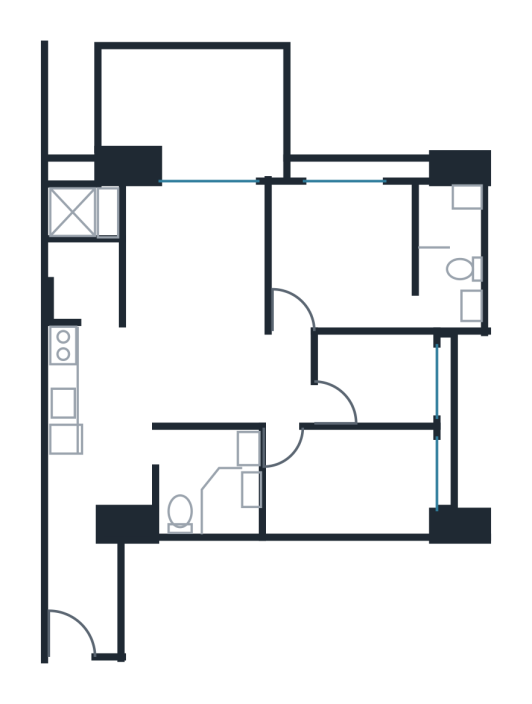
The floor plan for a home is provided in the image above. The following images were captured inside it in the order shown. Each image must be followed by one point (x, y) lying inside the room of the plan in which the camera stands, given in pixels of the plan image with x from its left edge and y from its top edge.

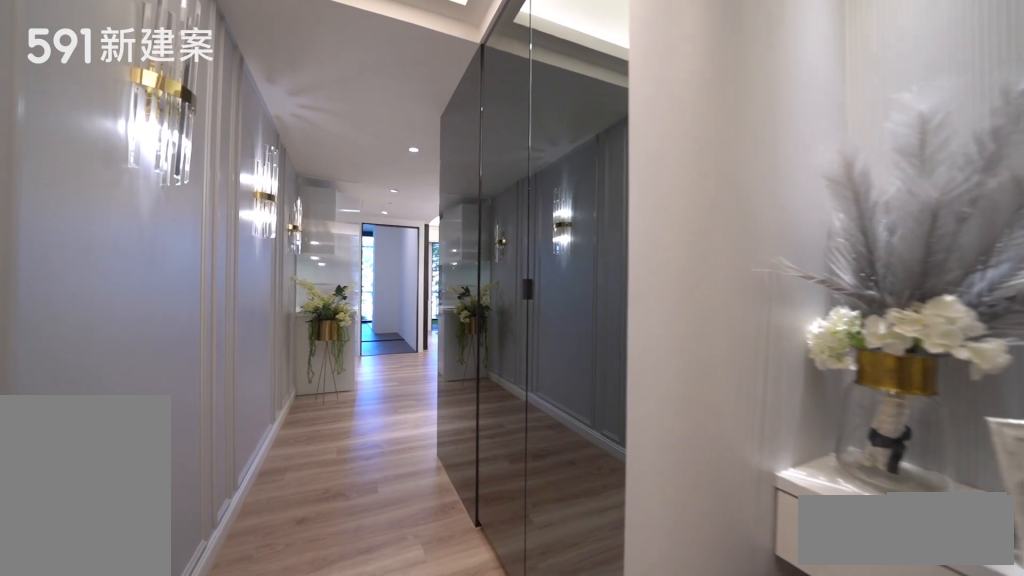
(86, 583)
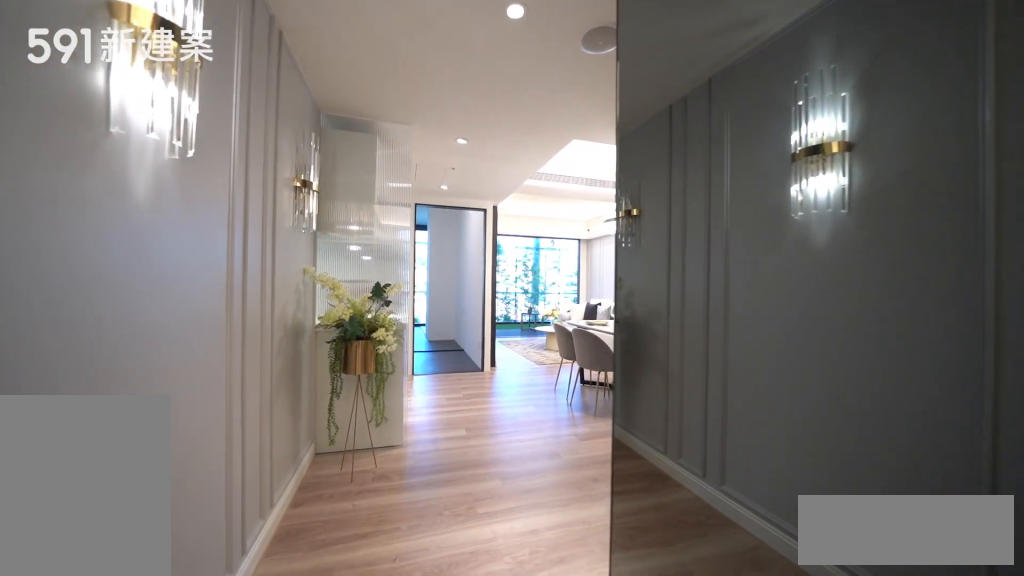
(86, 583)
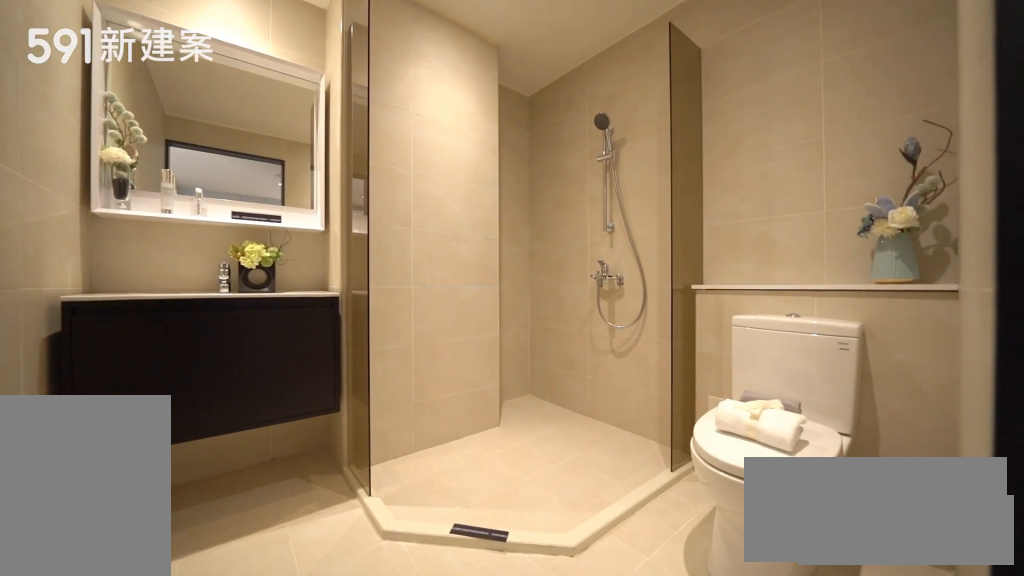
(210, 482)
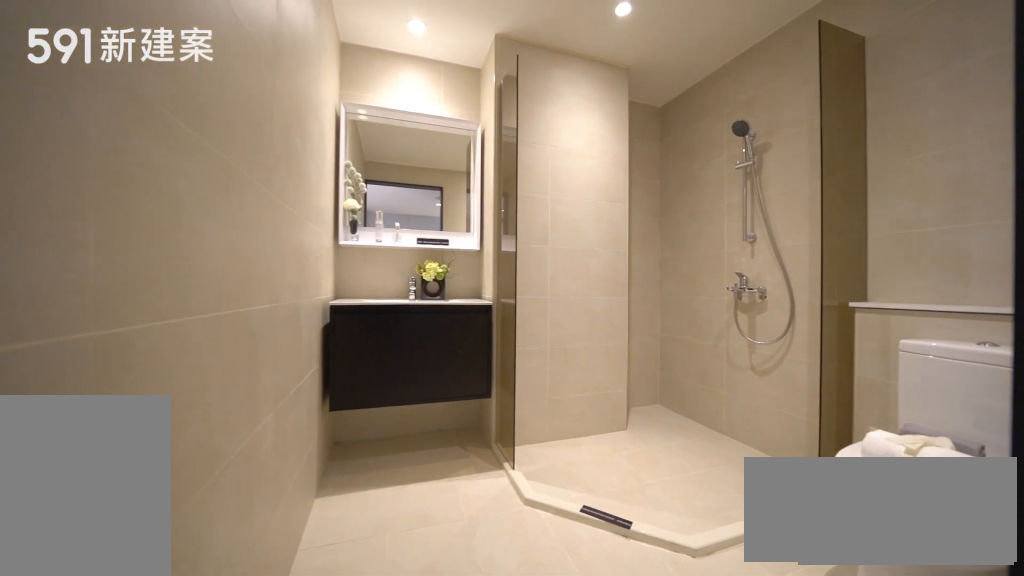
(210, 482)
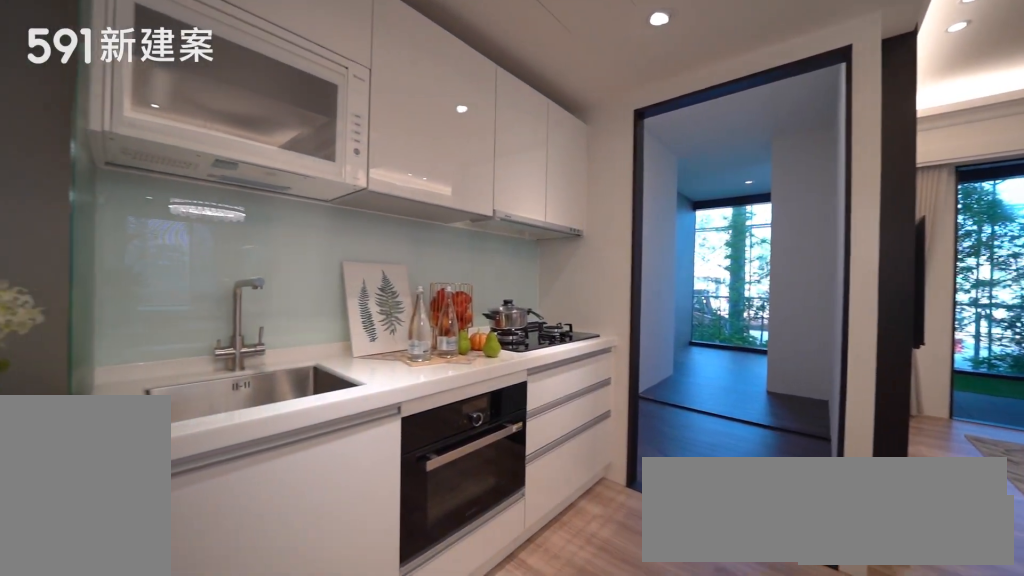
(83, 401)
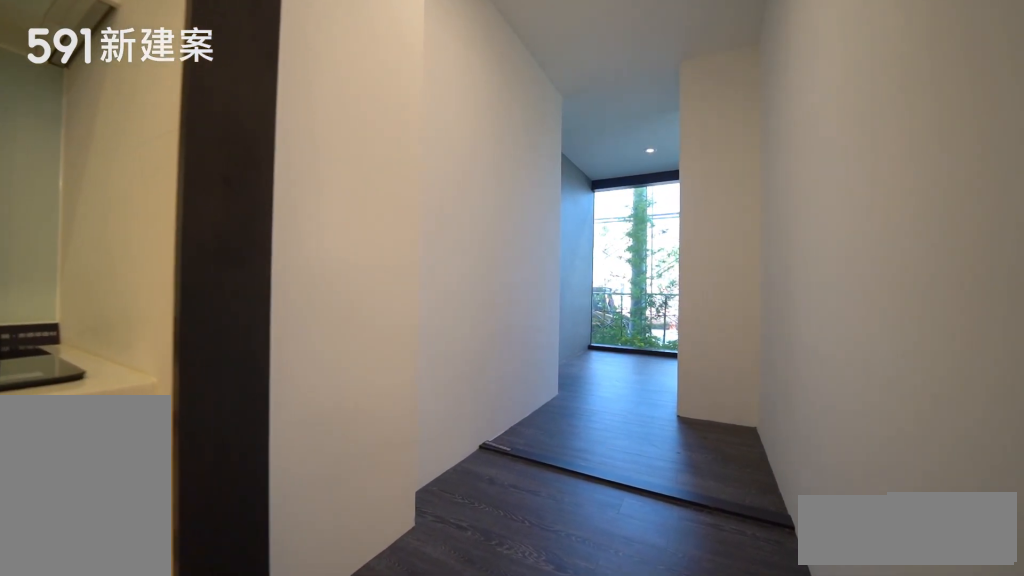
(78, 286)
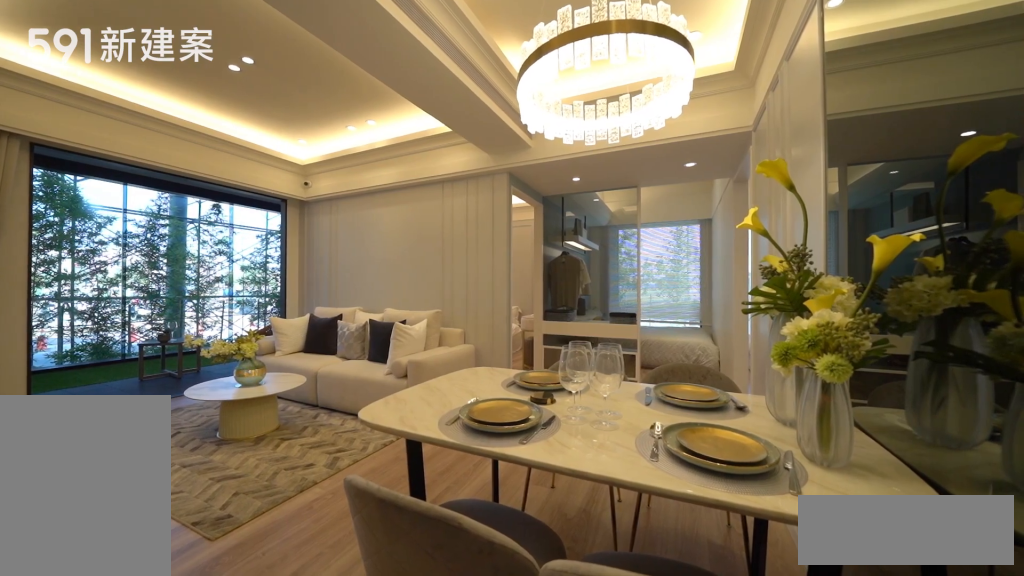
(208, 375)
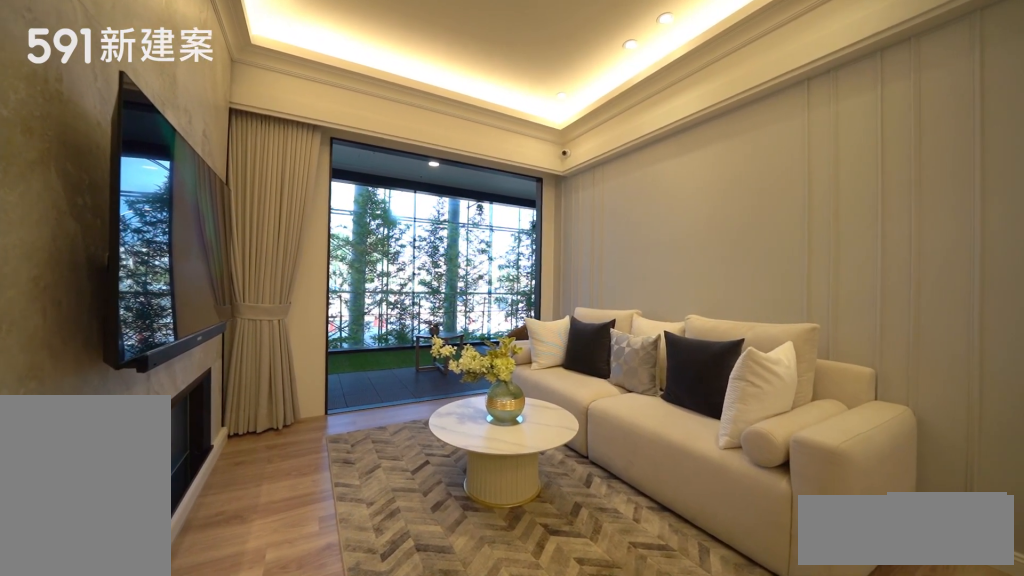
(196, 250)
